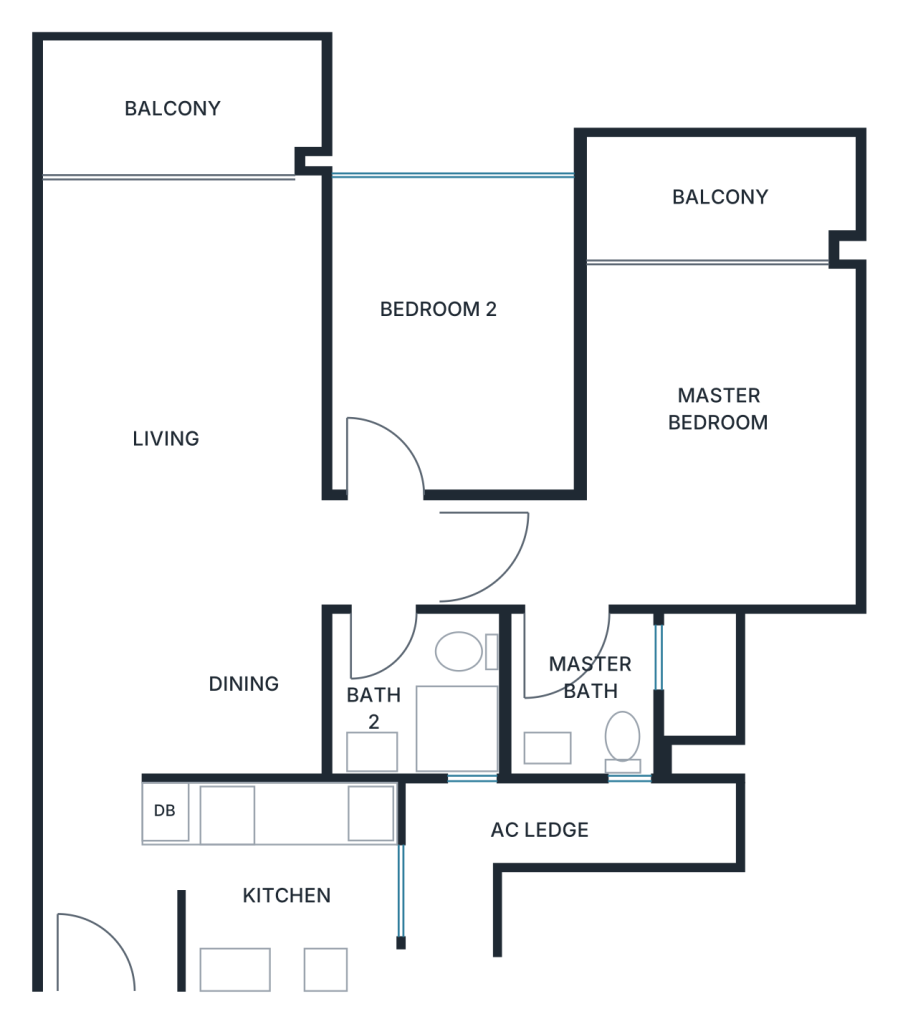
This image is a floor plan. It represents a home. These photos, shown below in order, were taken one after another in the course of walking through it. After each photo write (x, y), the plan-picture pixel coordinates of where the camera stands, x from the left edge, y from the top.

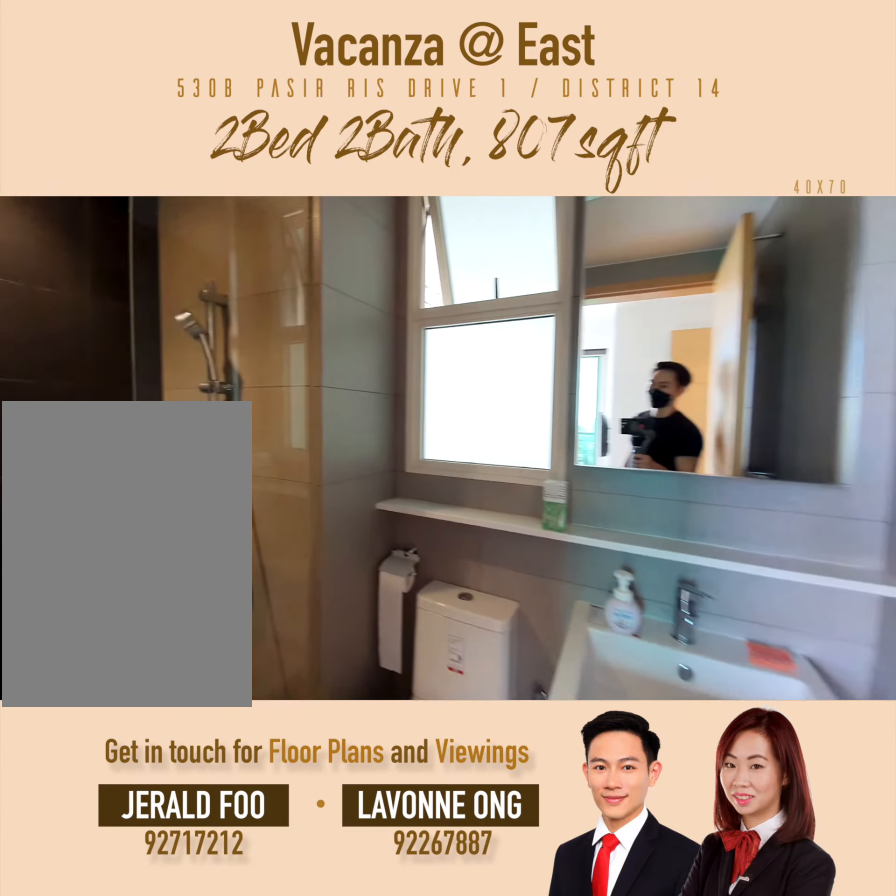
(556, 639)
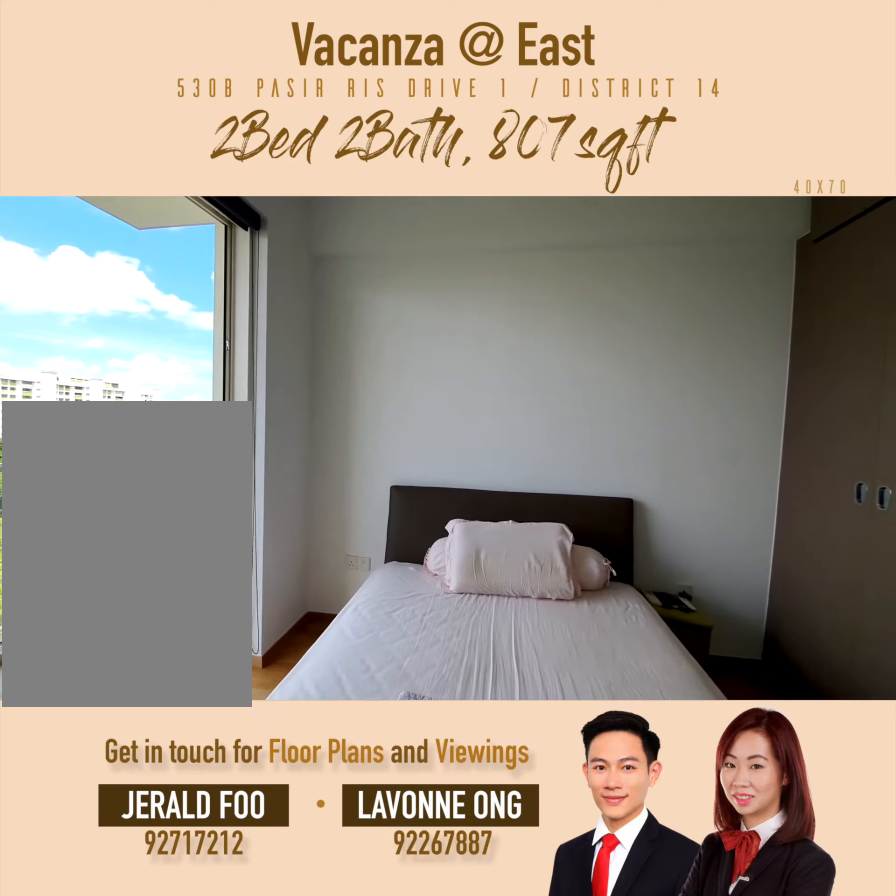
(623, 350)
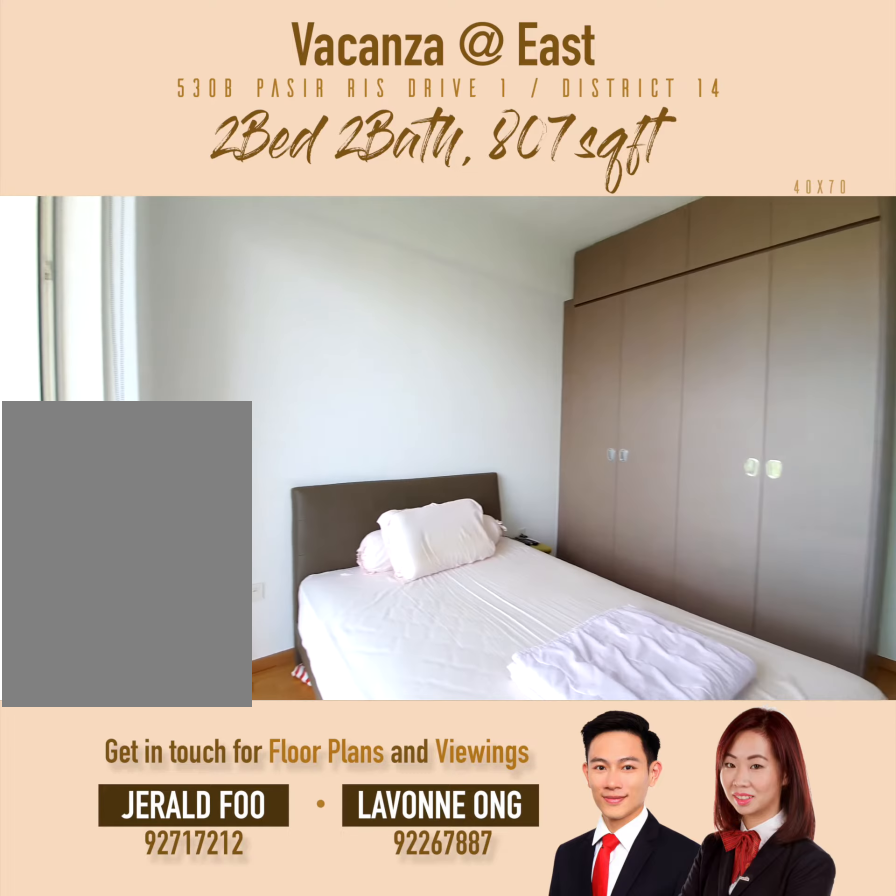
(663, 291)
